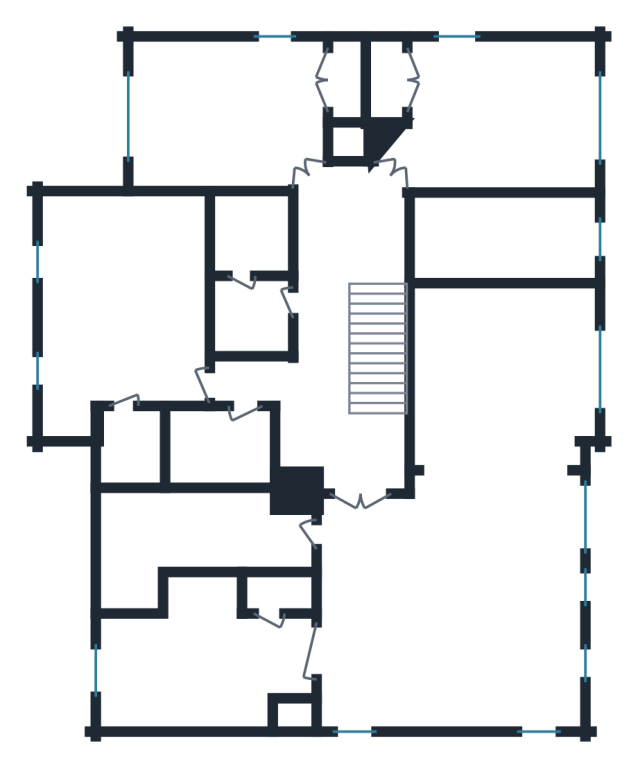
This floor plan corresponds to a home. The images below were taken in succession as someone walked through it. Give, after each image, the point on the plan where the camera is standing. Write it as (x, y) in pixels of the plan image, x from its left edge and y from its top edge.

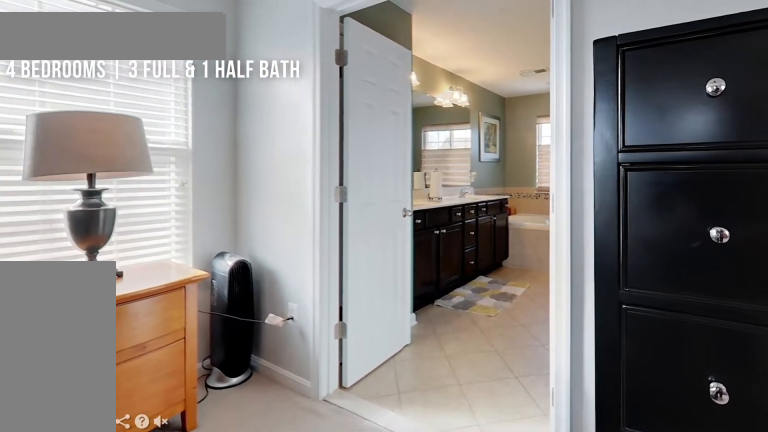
(348, 628)
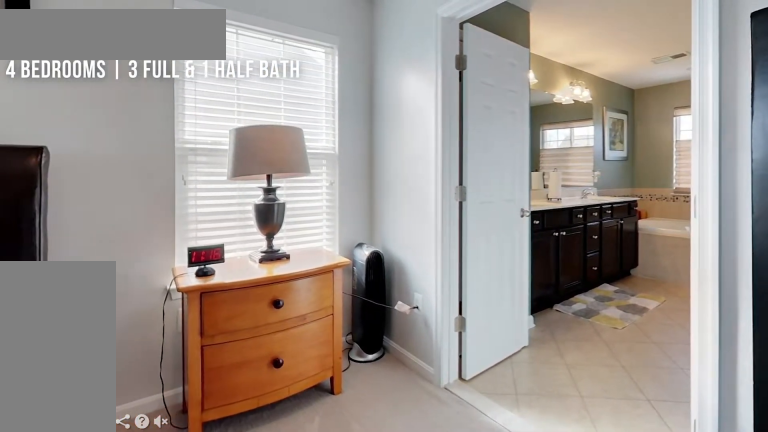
(358, 637)
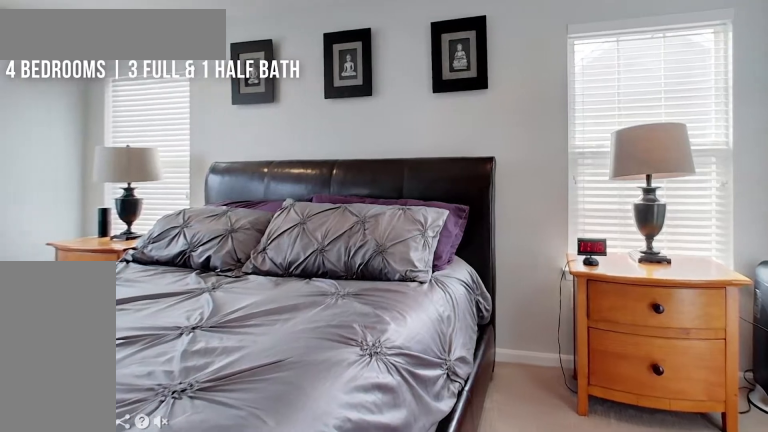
(393, 652)
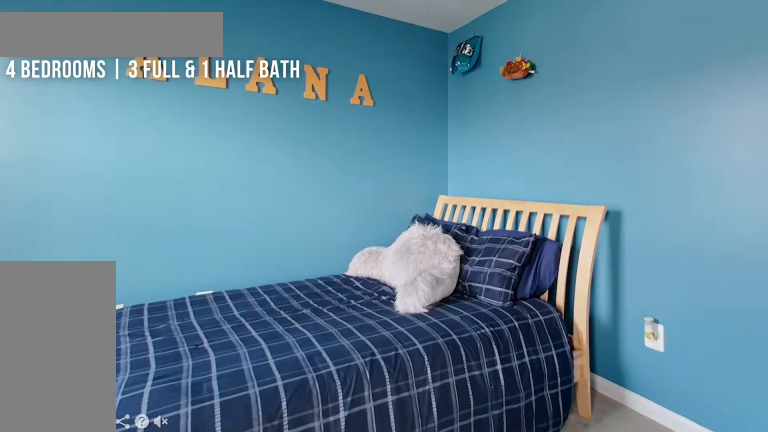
(137, 302)
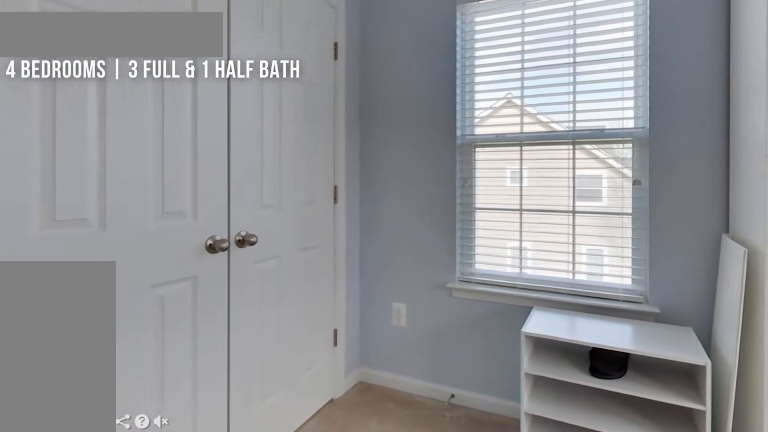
(458, 83)
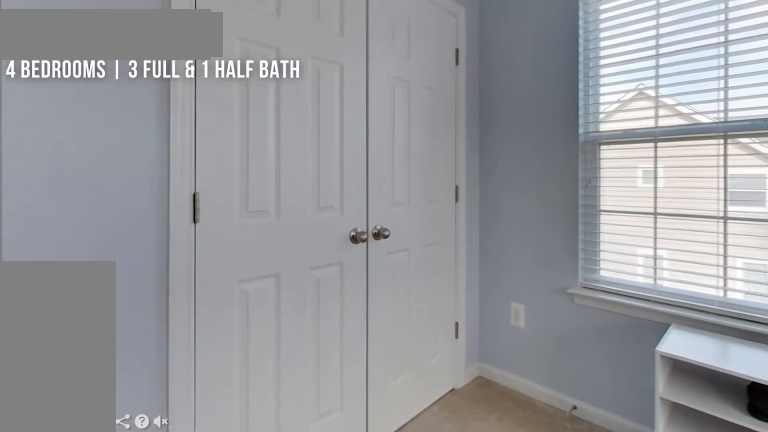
(446, 91)
